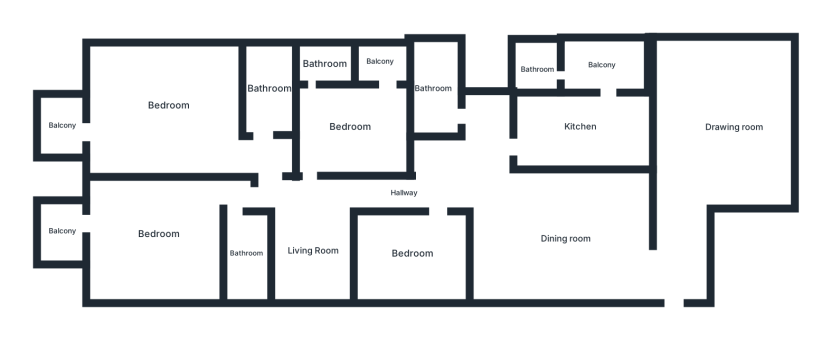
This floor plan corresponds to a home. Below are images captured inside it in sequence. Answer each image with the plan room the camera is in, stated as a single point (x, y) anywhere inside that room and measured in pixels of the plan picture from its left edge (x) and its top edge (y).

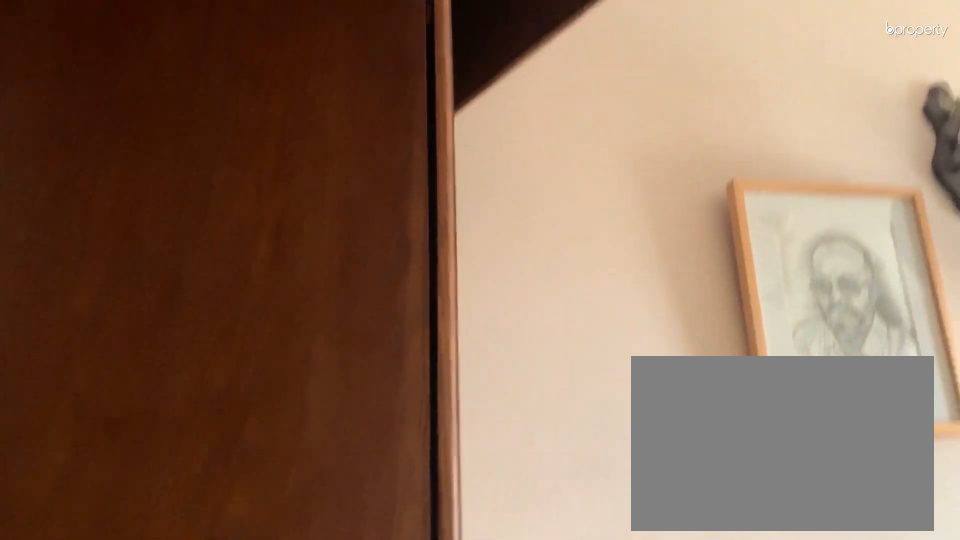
(167, 105)
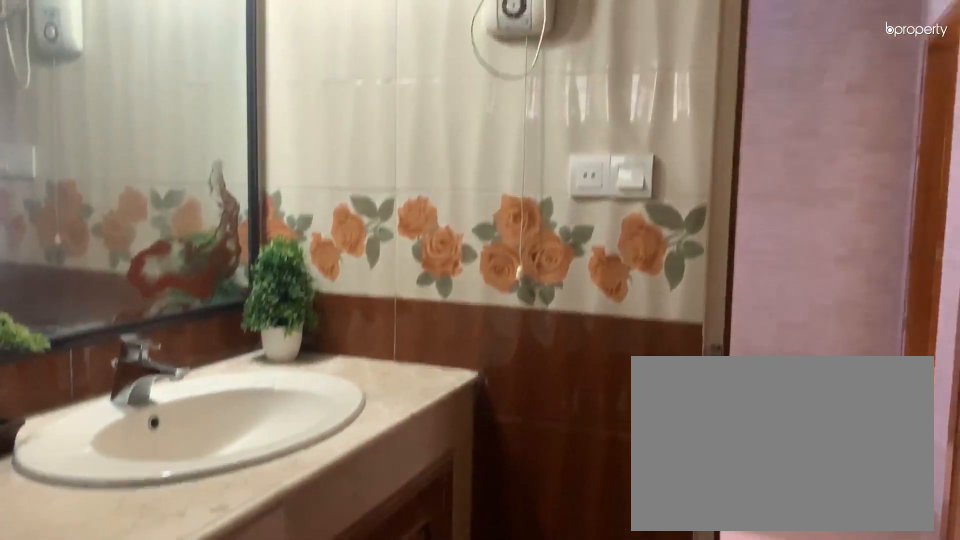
(268, 89)
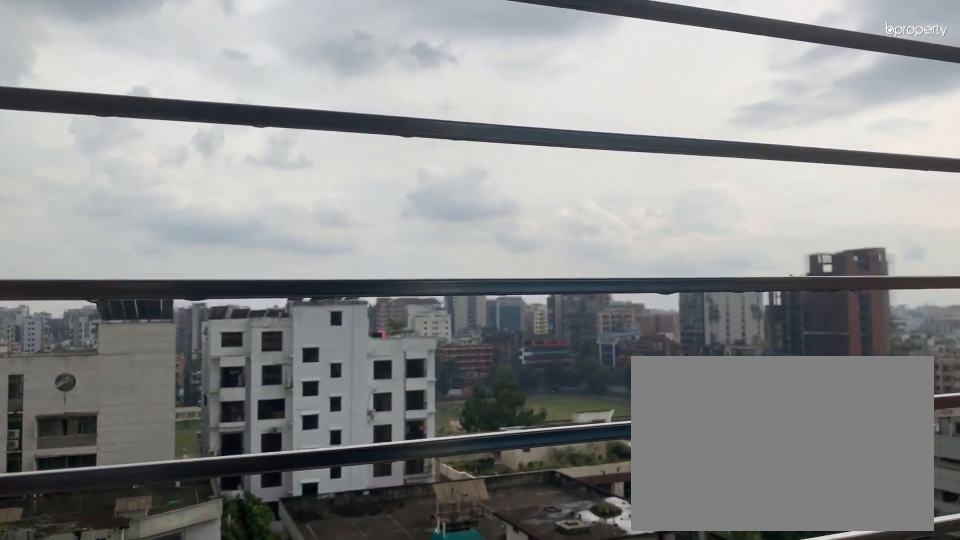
(61, 124)
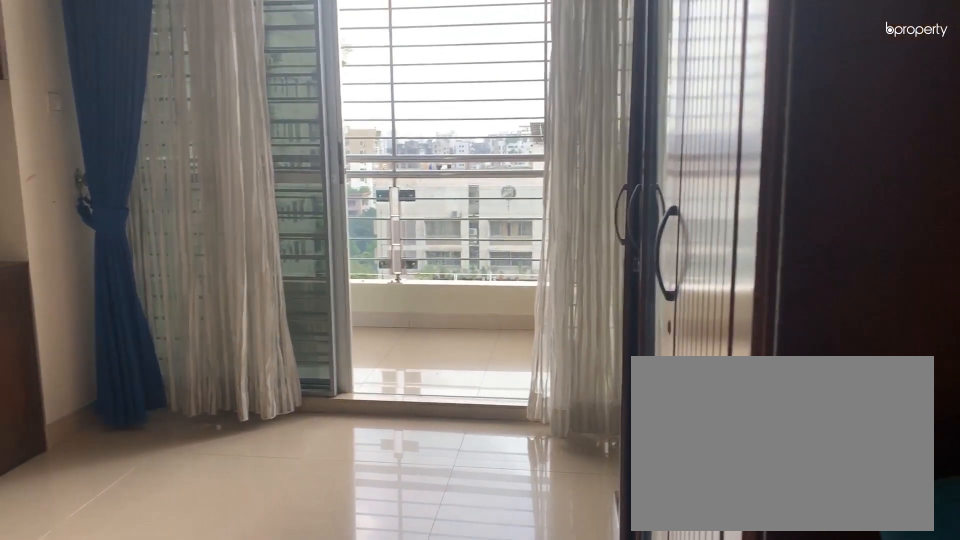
(159, 231)
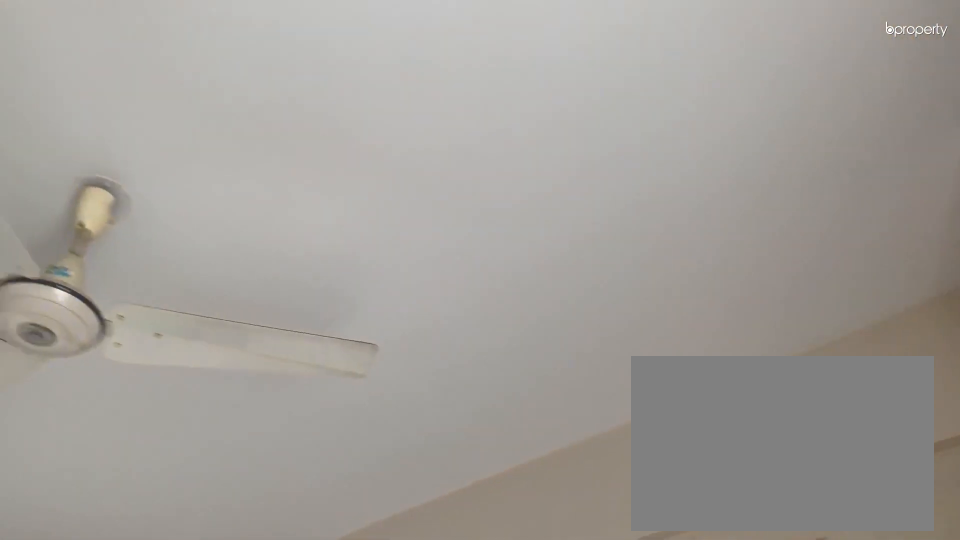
(159, 231)
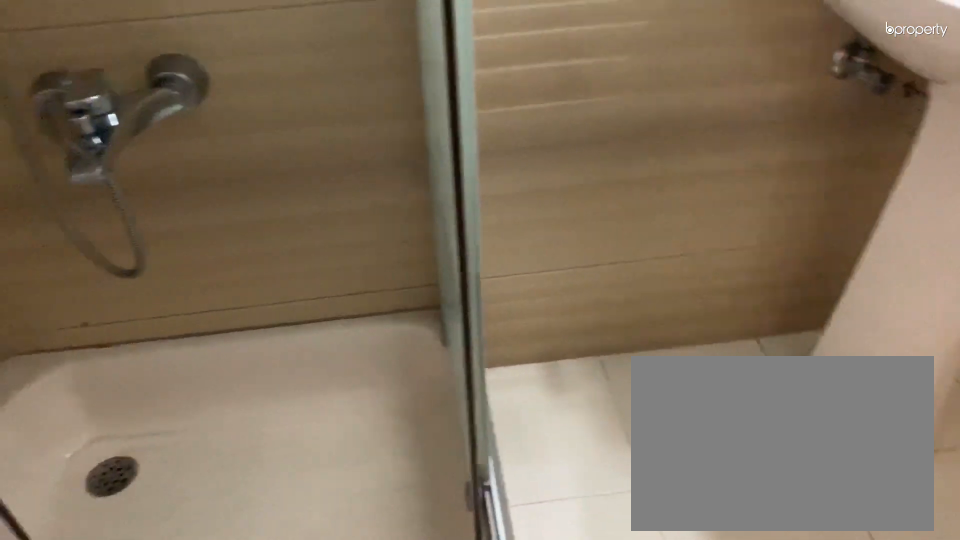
(246, 252)
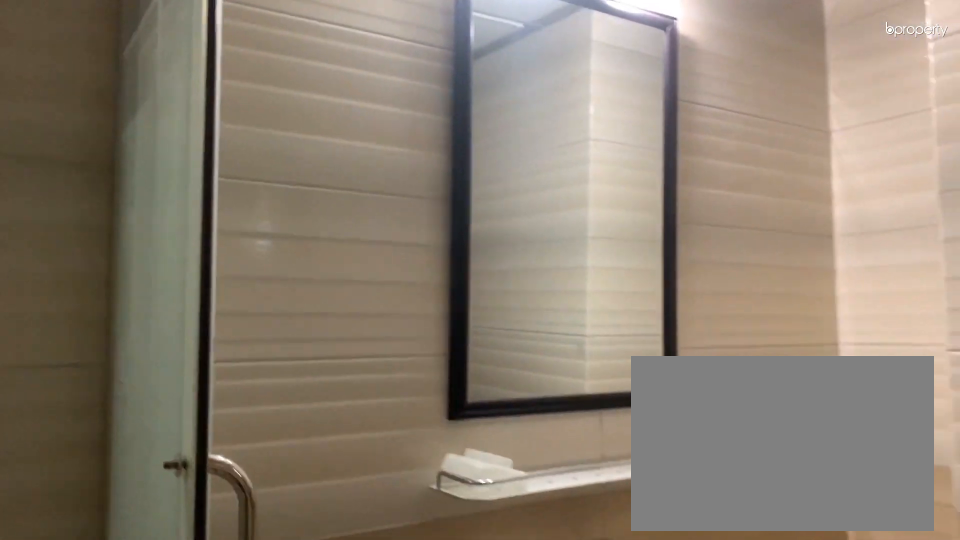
(246, 252)
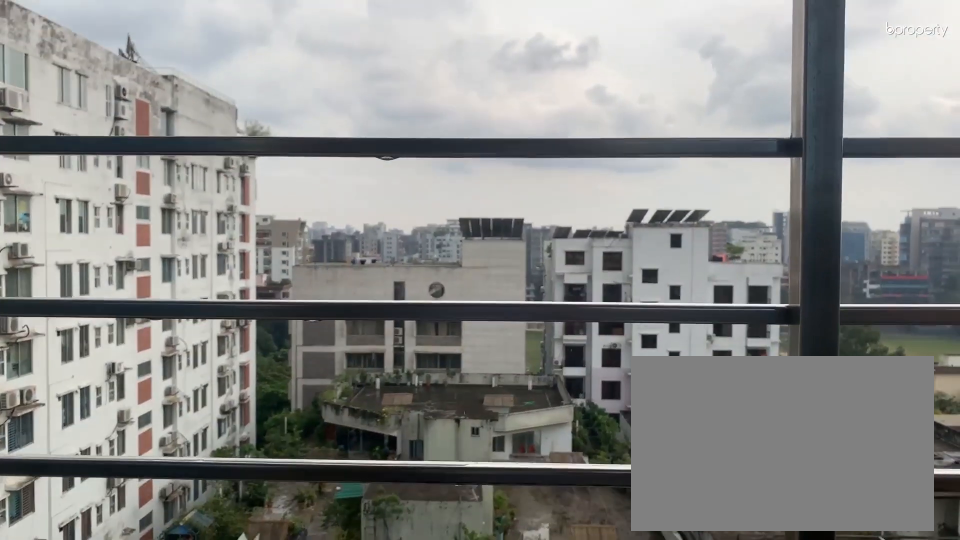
(62, 231)
